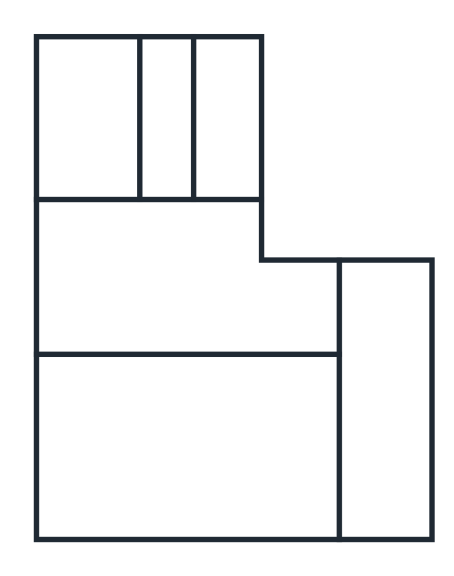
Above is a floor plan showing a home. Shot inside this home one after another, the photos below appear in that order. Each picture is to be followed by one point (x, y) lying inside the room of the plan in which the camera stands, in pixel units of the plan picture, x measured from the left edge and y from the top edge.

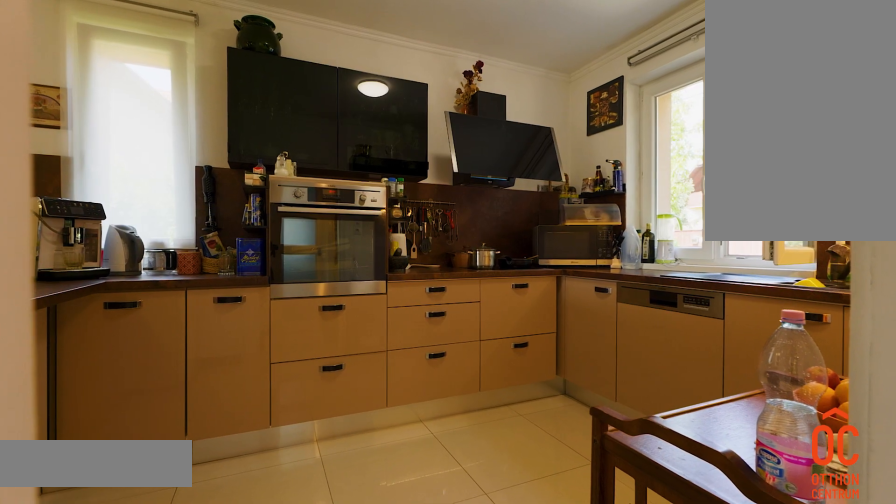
(89, 132)
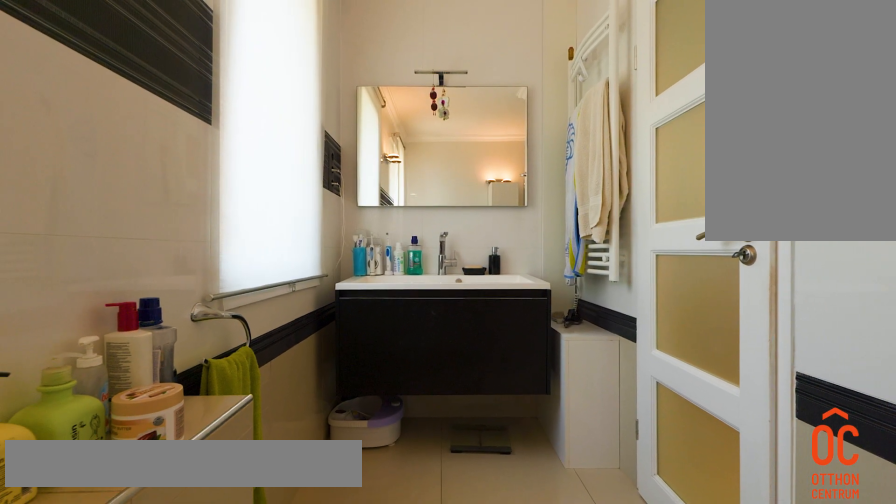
(234, 133)
